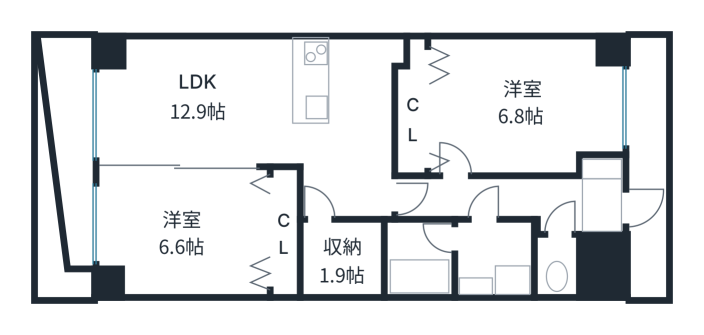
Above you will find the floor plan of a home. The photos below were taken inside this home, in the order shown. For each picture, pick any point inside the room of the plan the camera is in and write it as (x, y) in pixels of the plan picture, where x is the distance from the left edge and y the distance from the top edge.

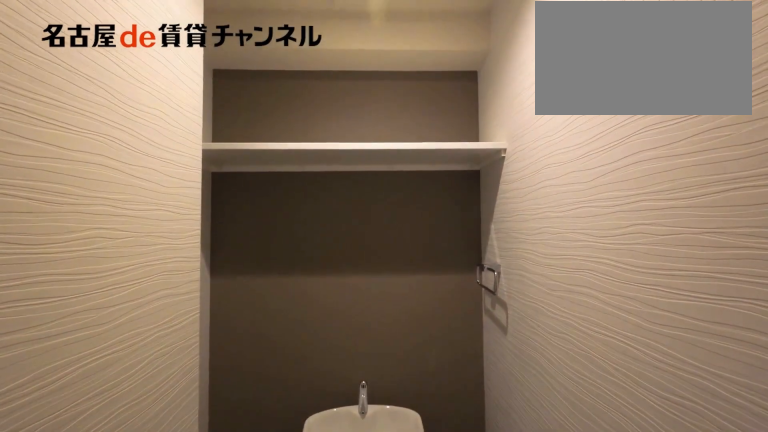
(556, 266)
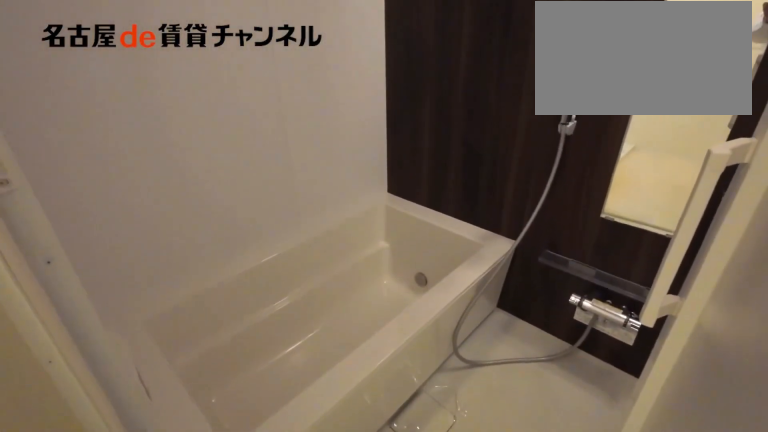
(418, 258)
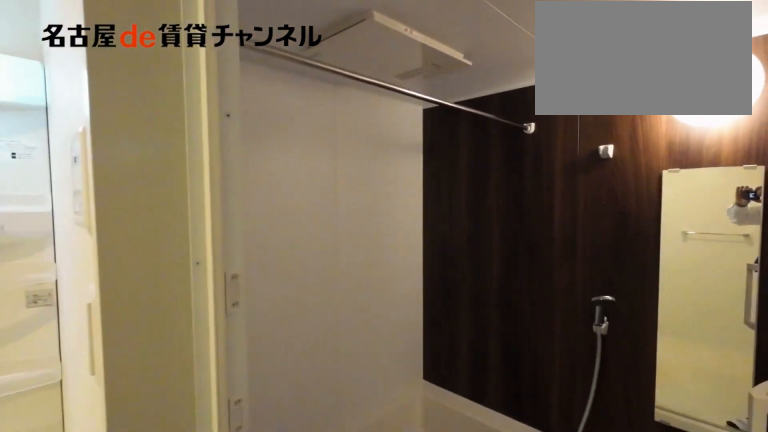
(418, 258)
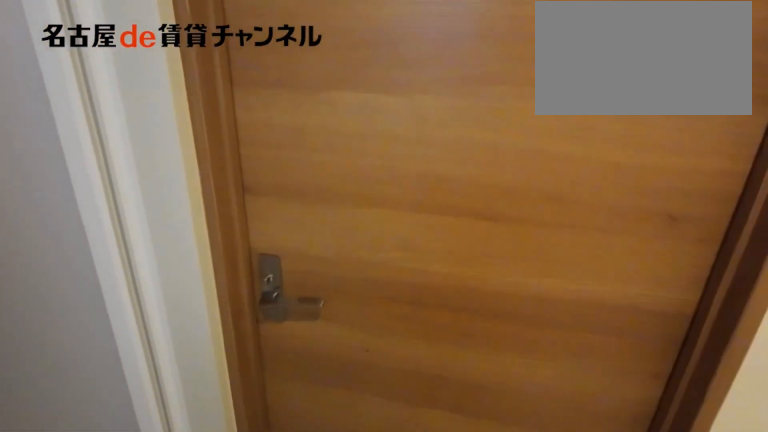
(494, 199)
